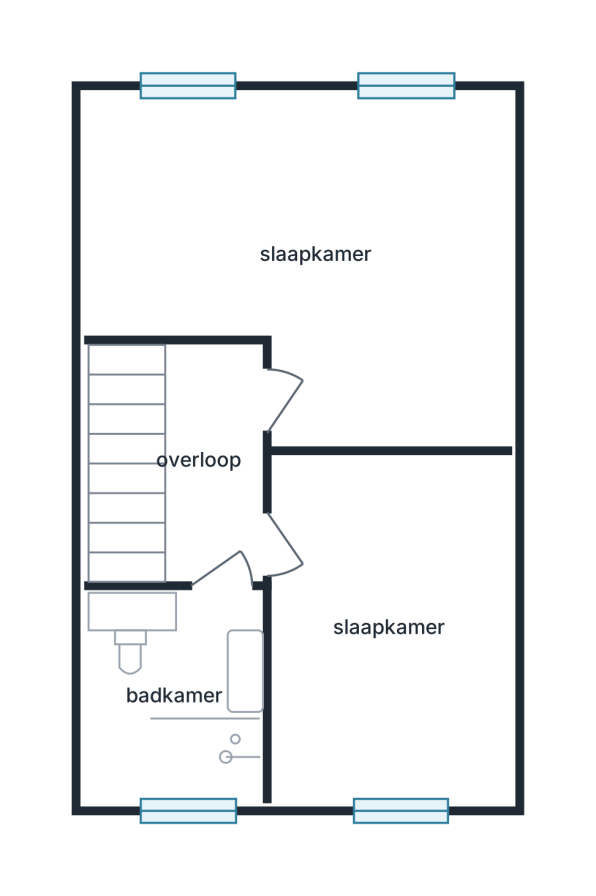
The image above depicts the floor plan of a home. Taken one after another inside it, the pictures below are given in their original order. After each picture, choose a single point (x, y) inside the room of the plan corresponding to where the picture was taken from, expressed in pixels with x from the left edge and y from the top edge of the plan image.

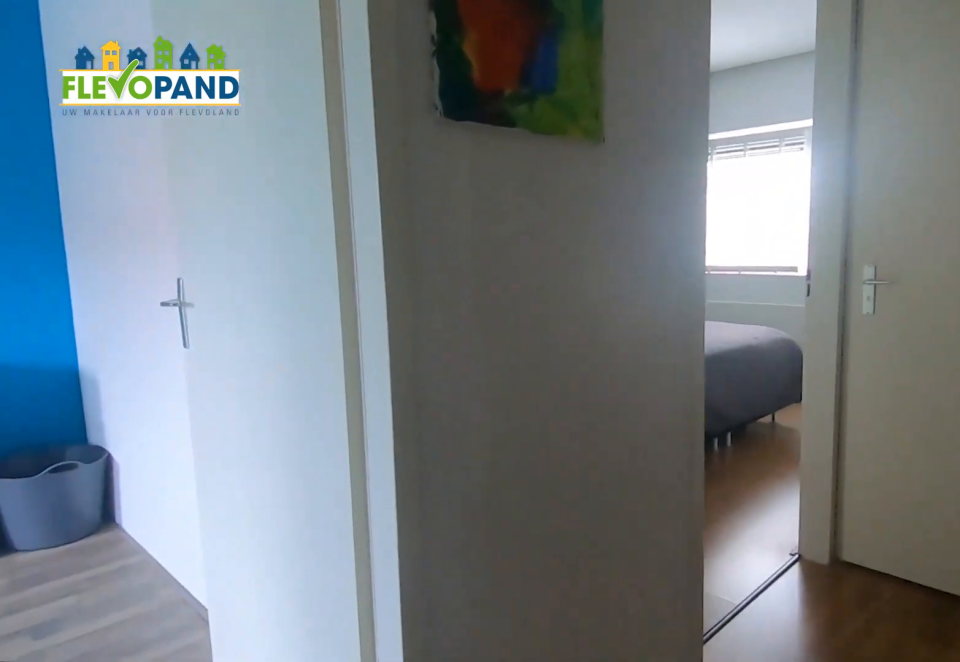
(202, 398)
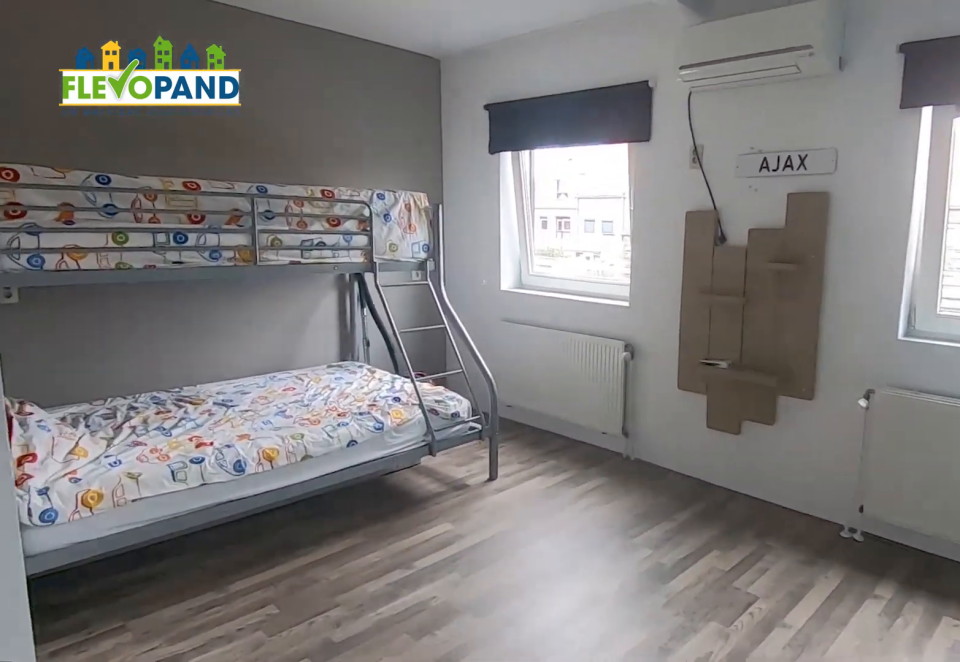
(266, 193)
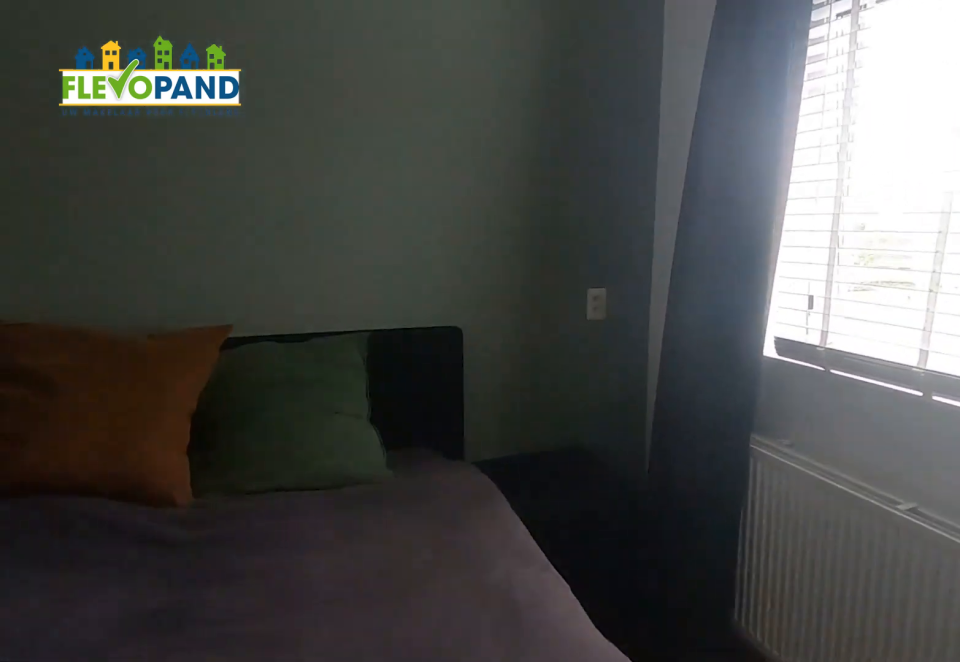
(390, 625)
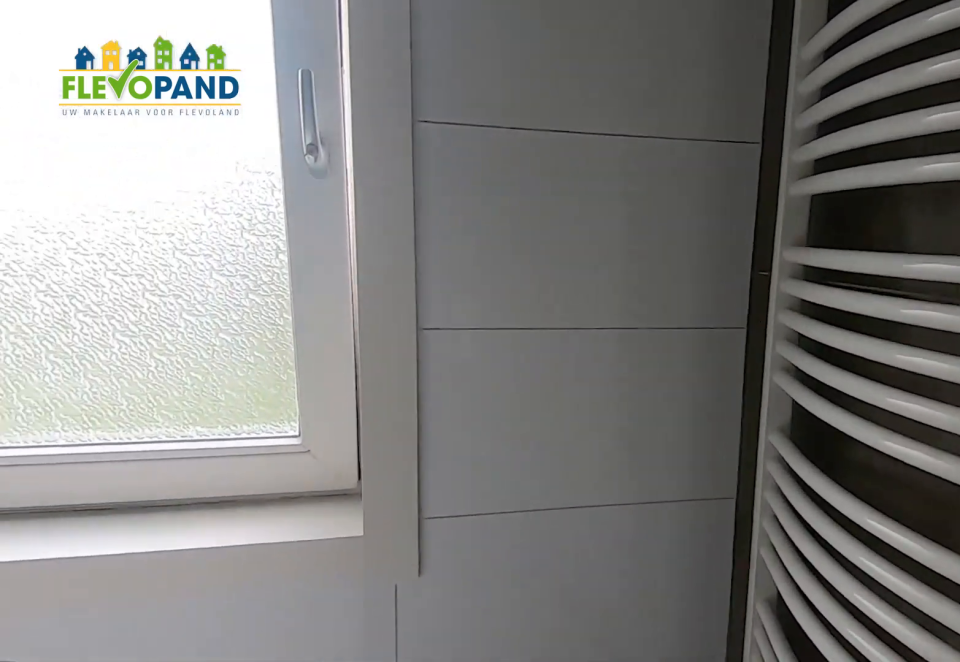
(133, 622)
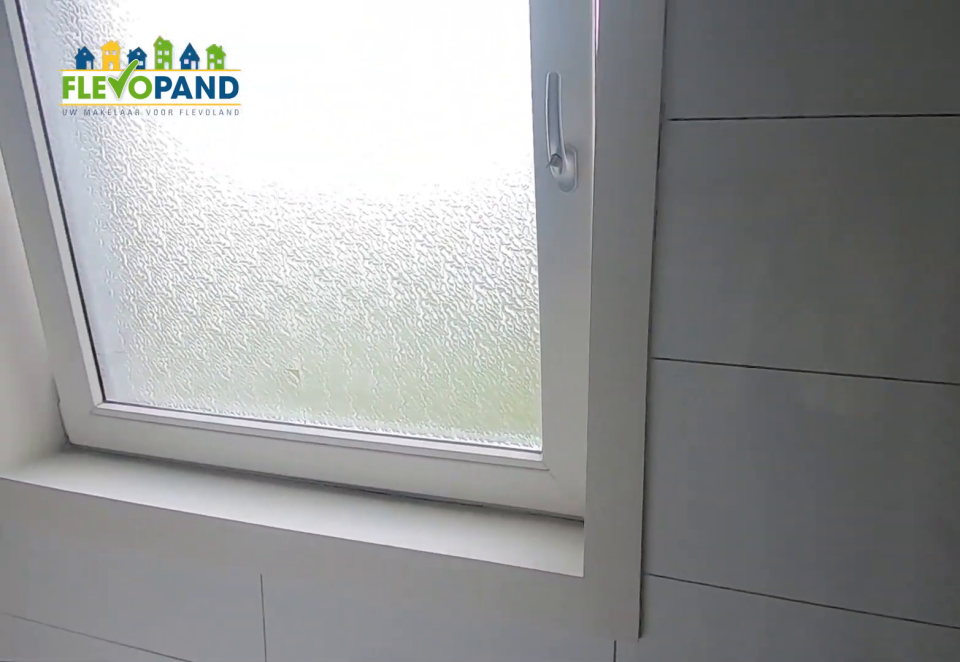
(133, 622)
